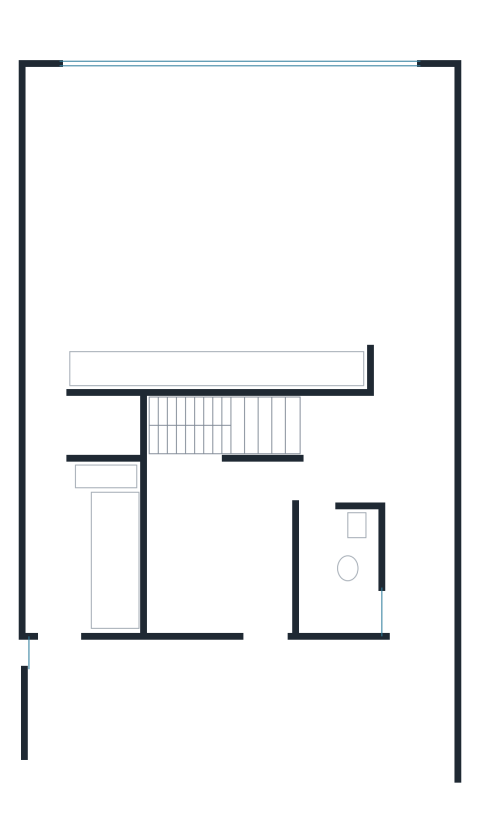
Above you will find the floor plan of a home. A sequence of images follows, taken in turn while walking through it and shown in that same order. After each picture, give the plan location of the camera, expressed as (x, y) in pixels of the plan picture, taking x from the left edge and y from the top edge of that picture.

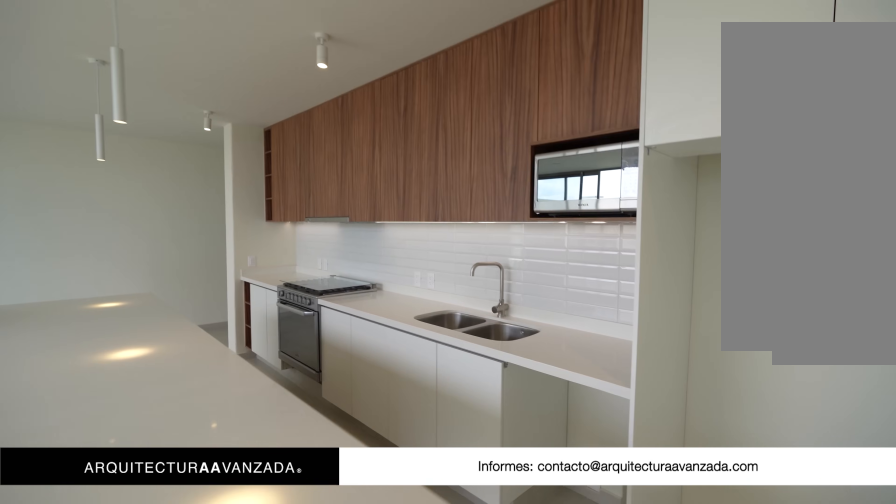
(113, 309)
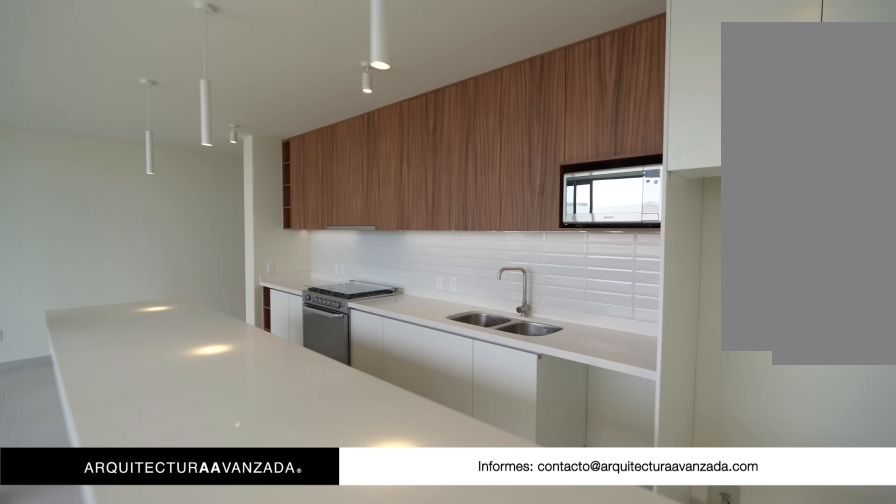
(81, 301)
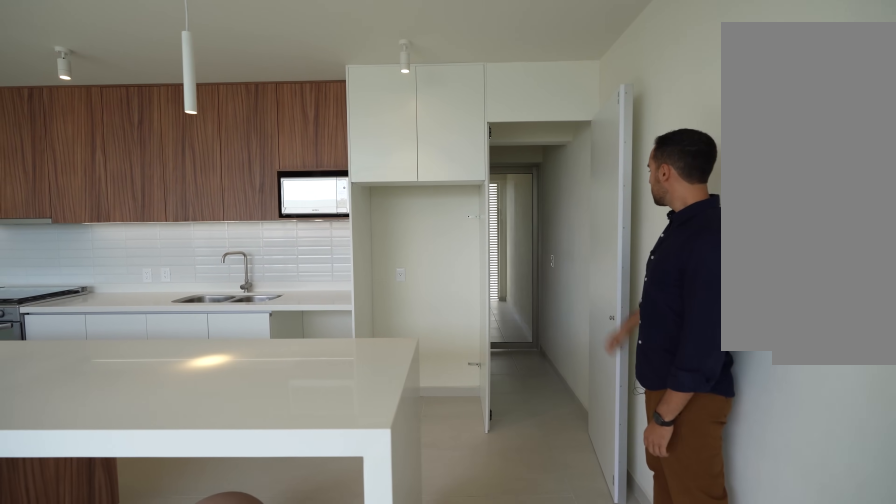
(95, 223)
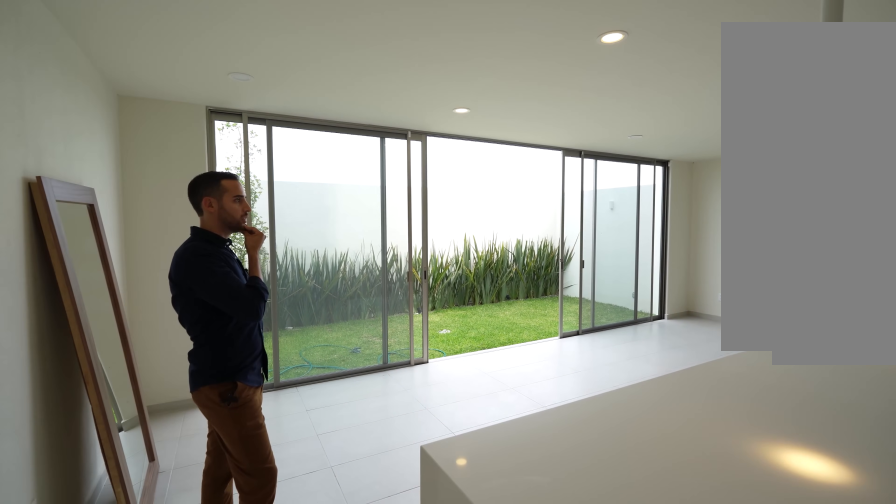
(53, 321)
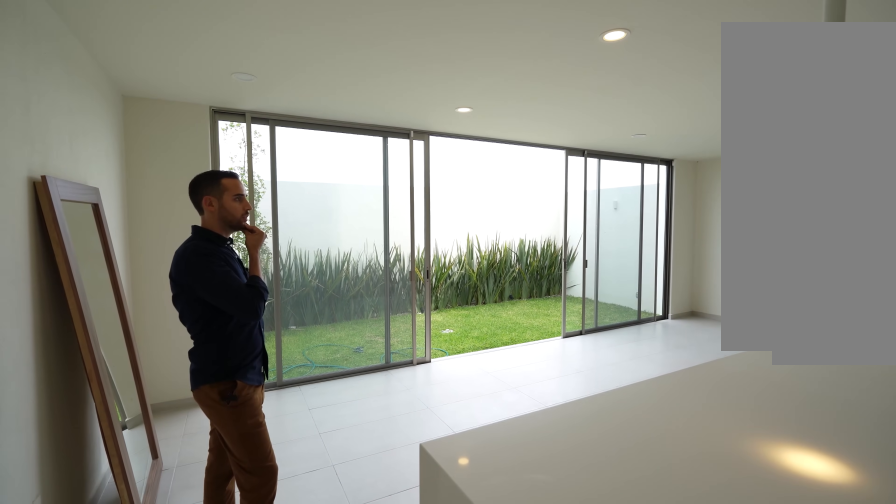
(52, 322)
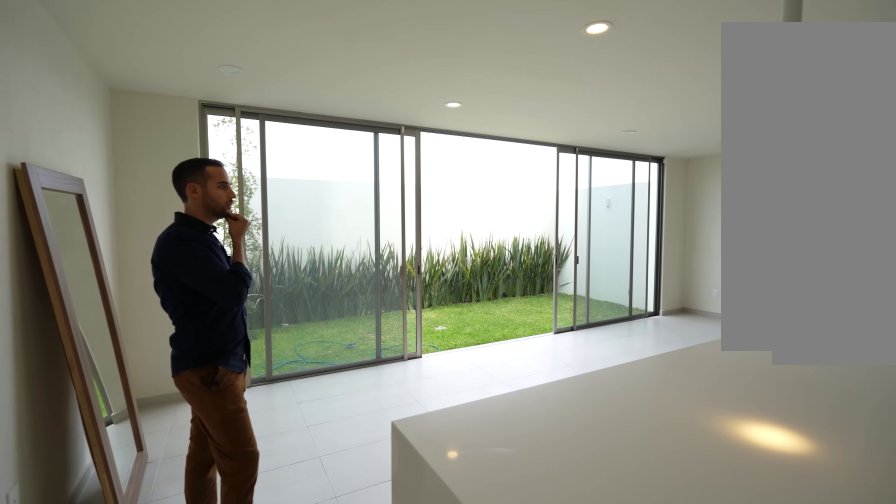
(52, 320)
